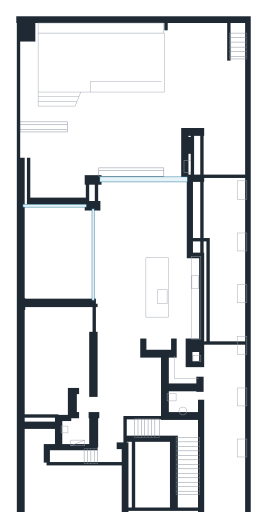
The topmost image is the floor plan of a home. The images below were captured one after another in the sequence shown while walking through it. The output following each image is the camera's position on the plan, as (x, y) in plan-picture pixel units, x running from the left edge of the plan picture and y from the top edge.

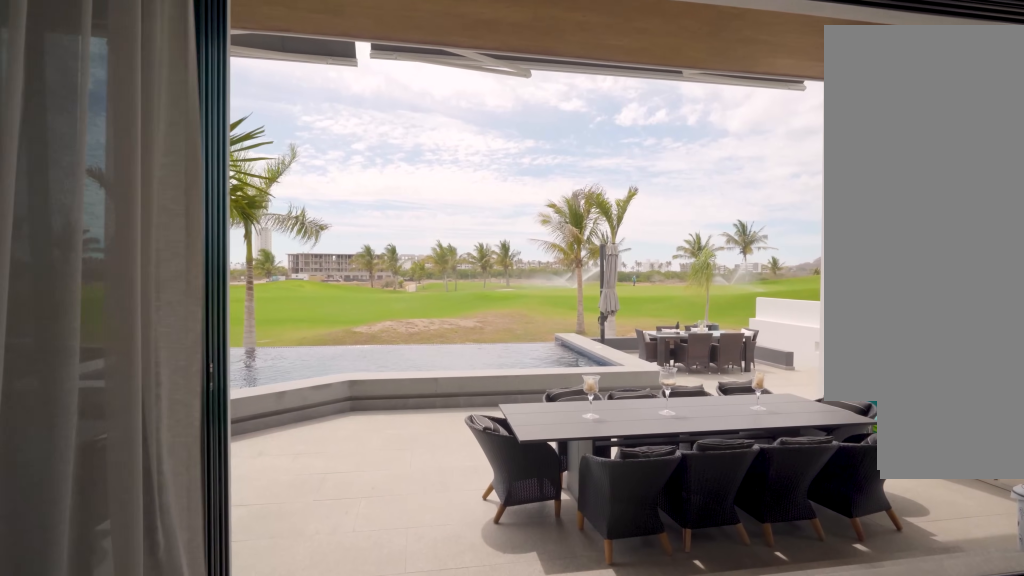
(117, 178)
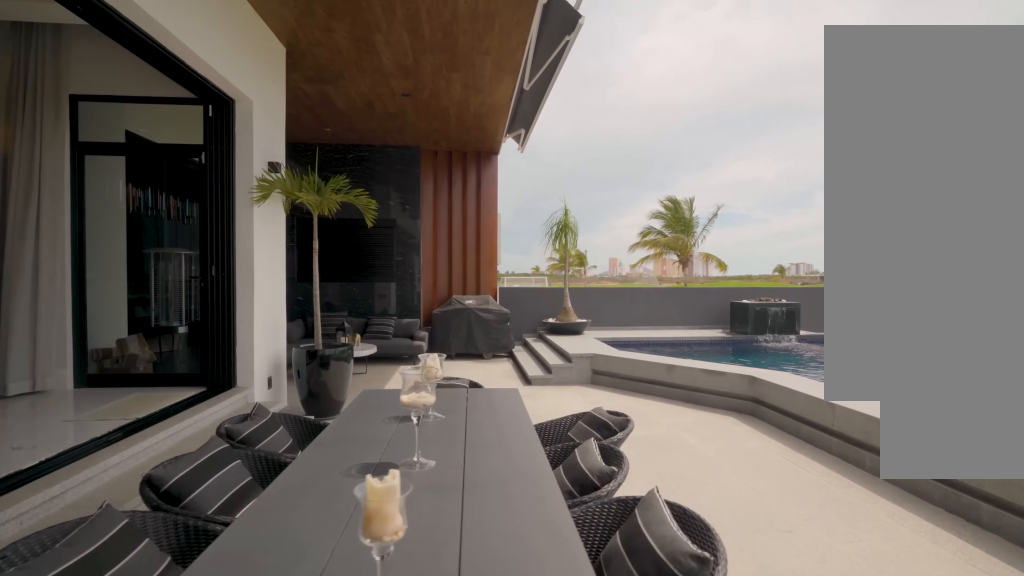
(172, 120)
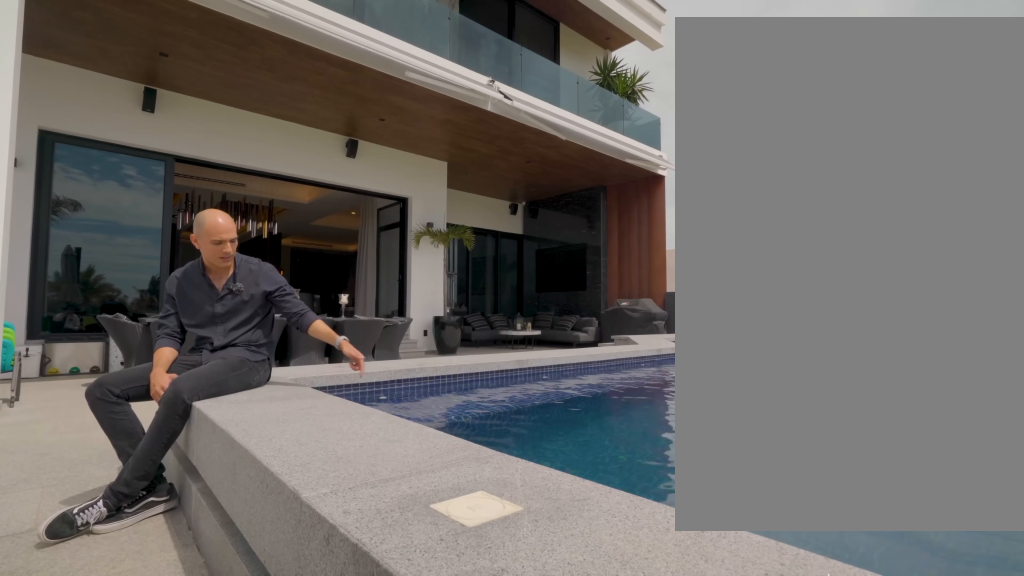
(184, 65)
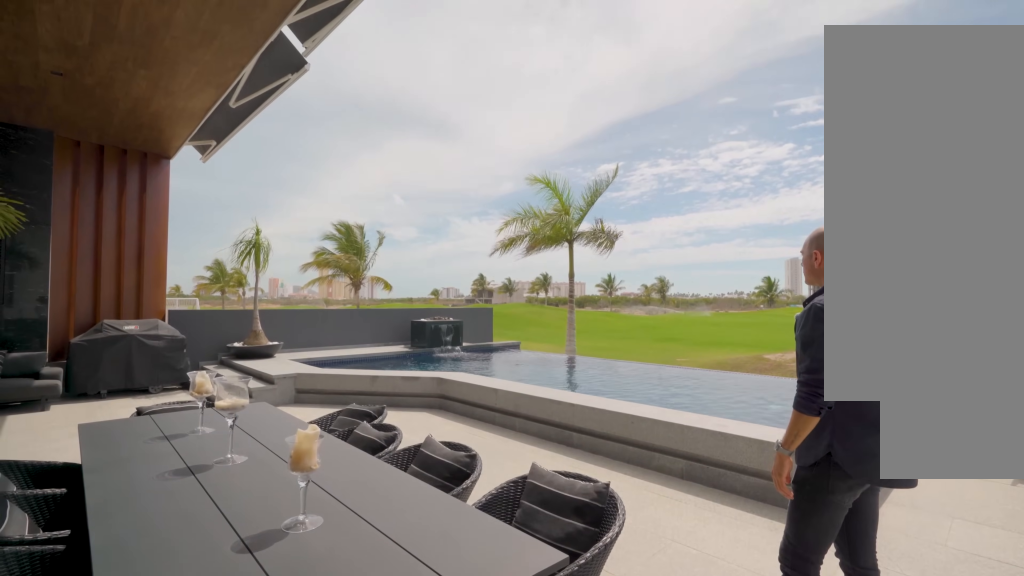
(167, 158)
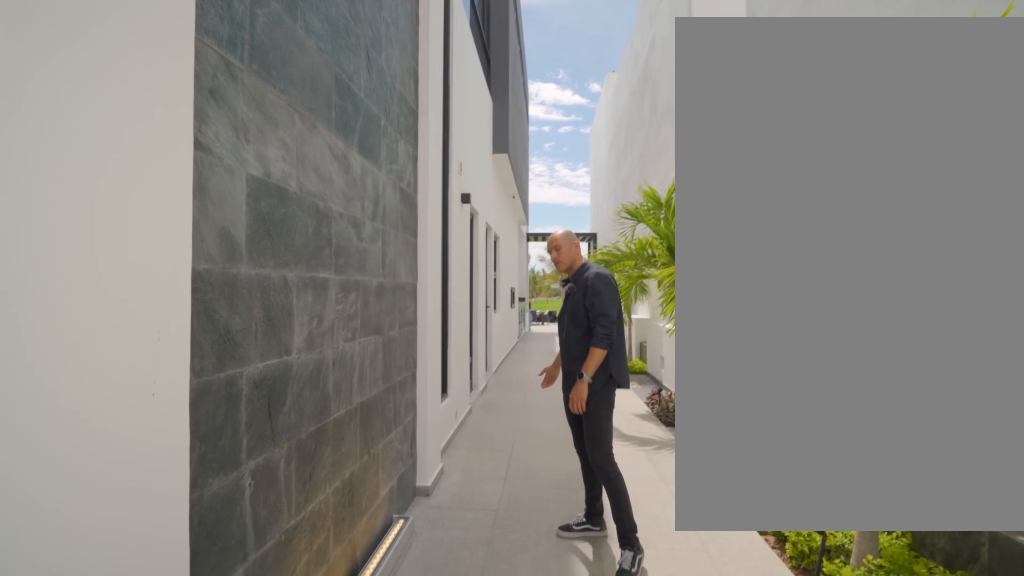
(224, 482)
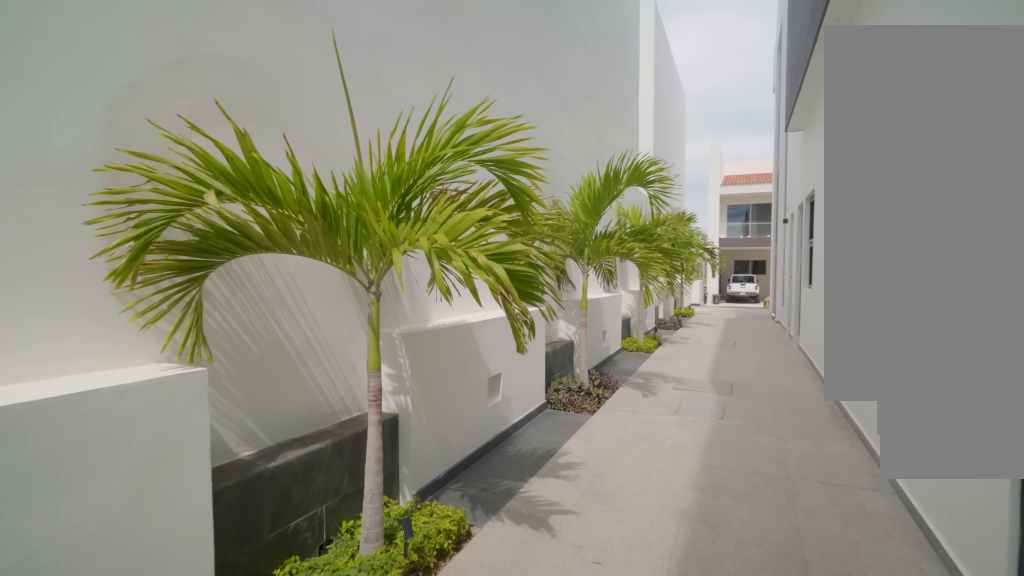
(222, 274)
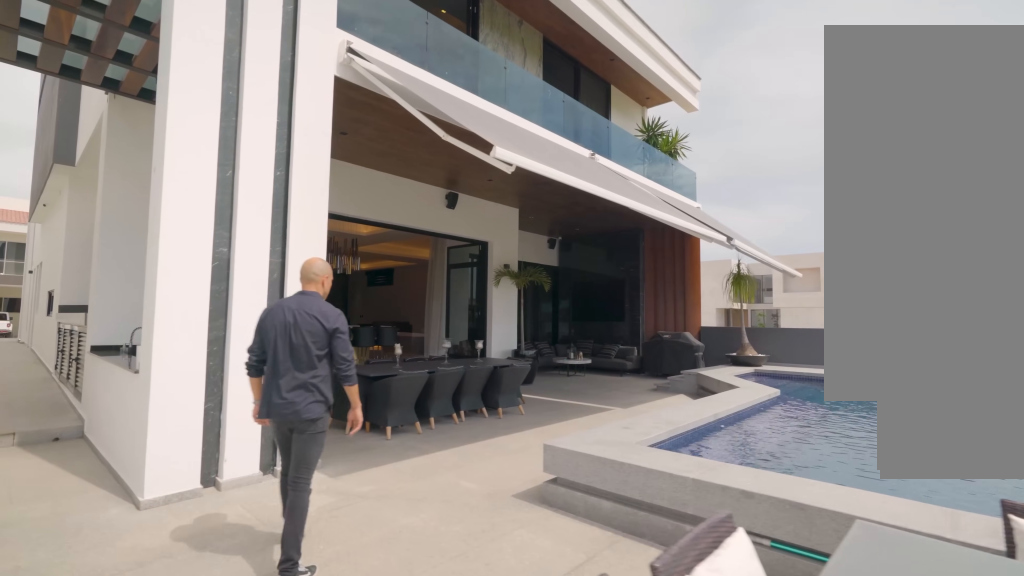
(185, 87)
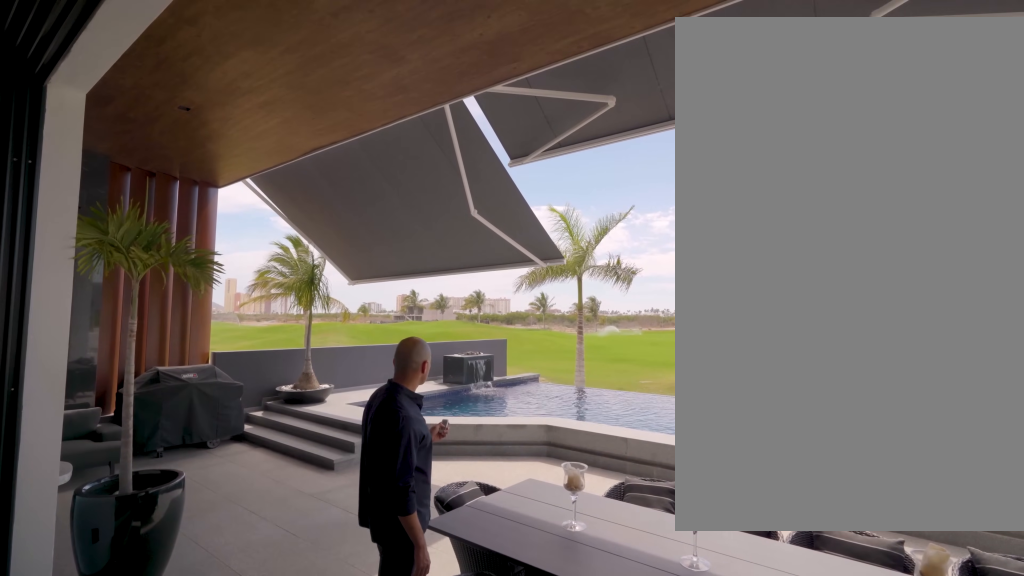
(133, 178)
